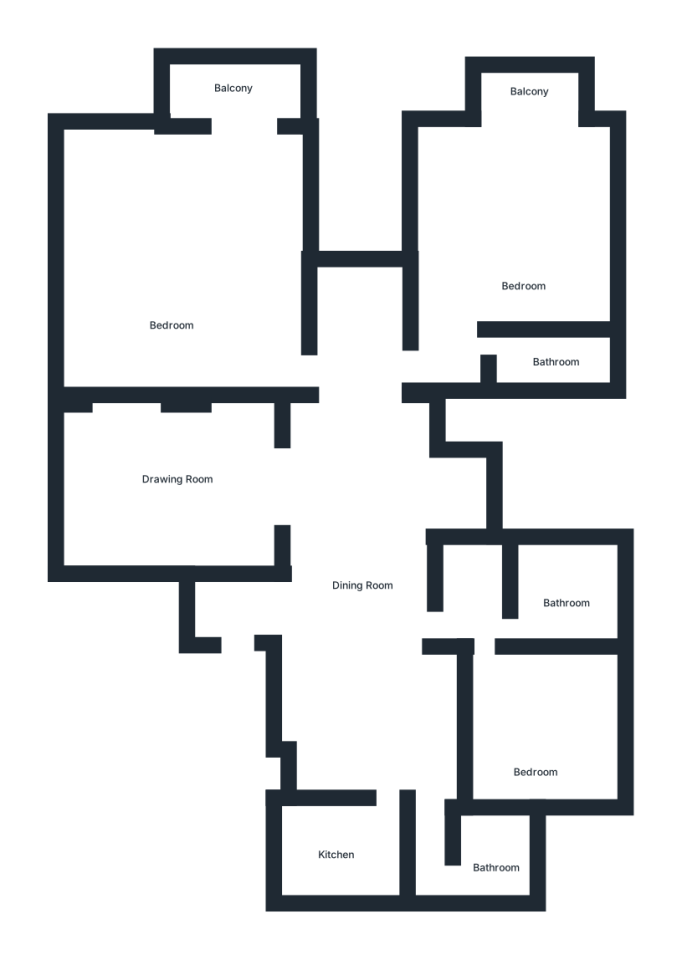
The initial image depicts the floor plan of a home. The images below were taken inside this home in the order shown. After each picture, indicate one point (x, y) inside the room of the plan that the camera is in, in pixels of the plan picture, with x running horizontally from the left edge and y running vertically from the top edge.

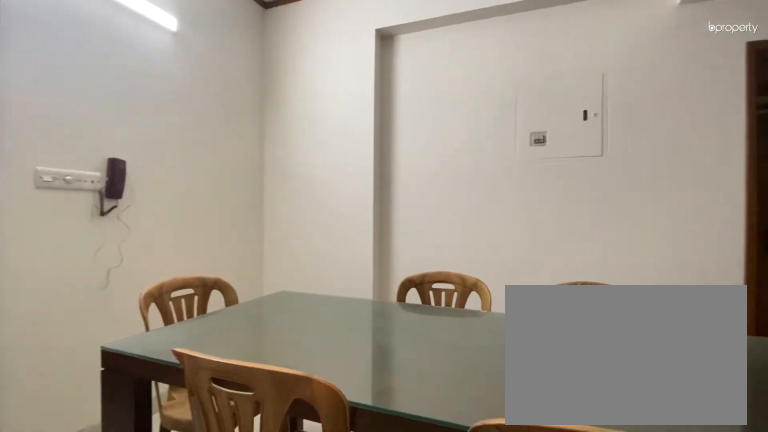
(357, 591)
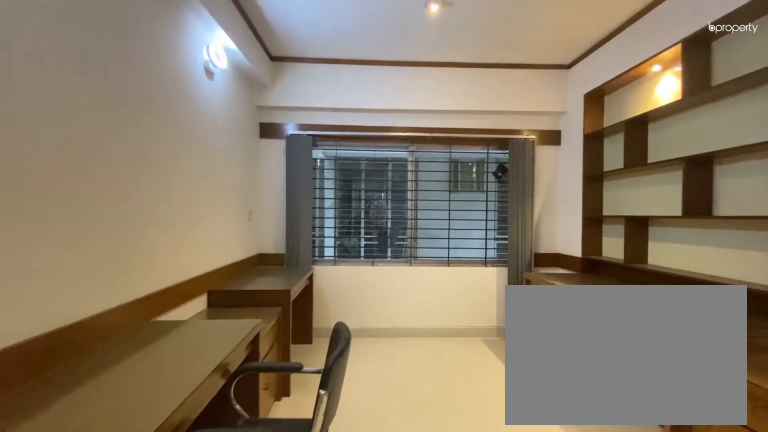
(184, 474)
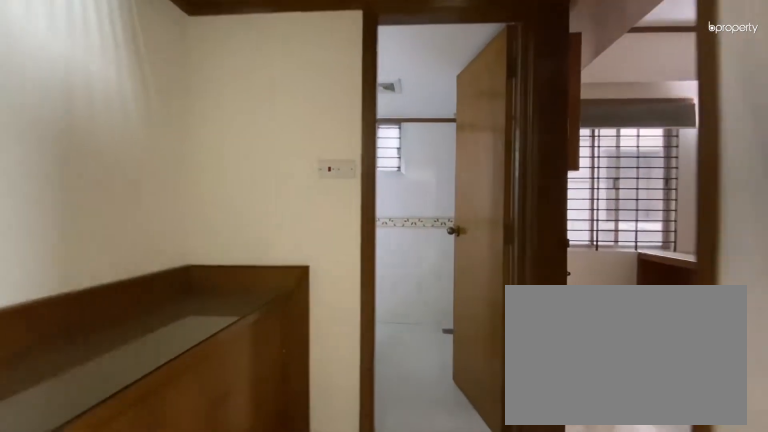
(468, 619)
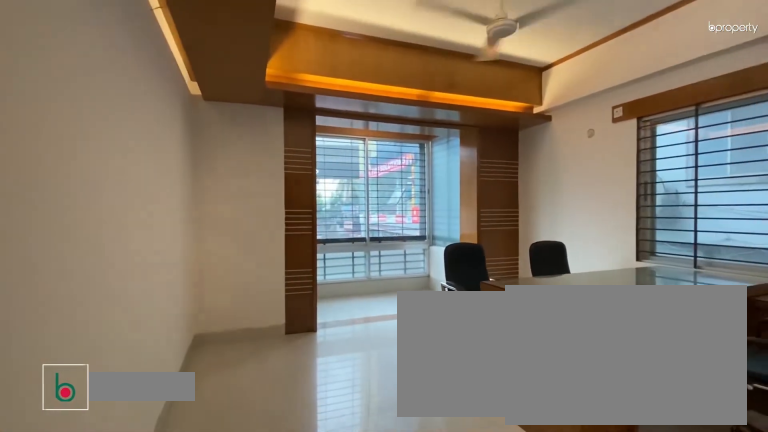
(517, 240)
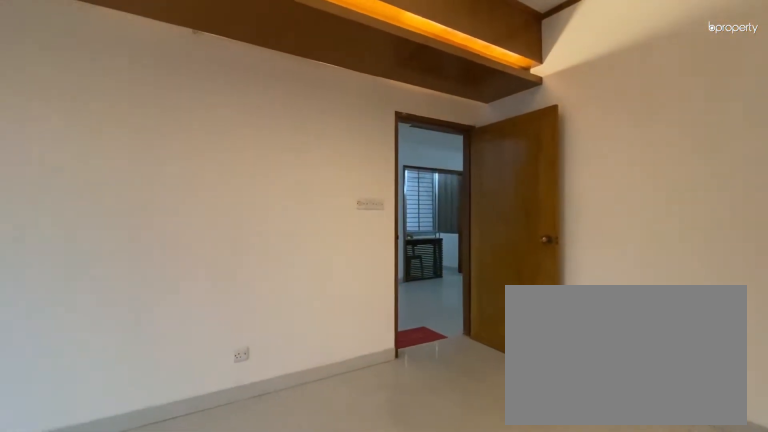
(177, 279)
